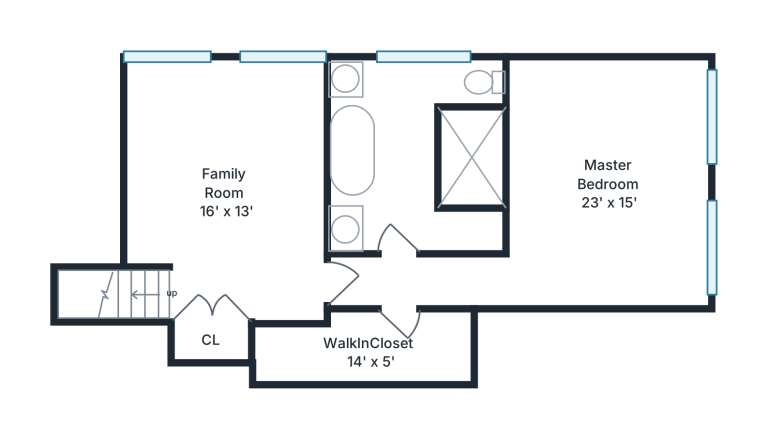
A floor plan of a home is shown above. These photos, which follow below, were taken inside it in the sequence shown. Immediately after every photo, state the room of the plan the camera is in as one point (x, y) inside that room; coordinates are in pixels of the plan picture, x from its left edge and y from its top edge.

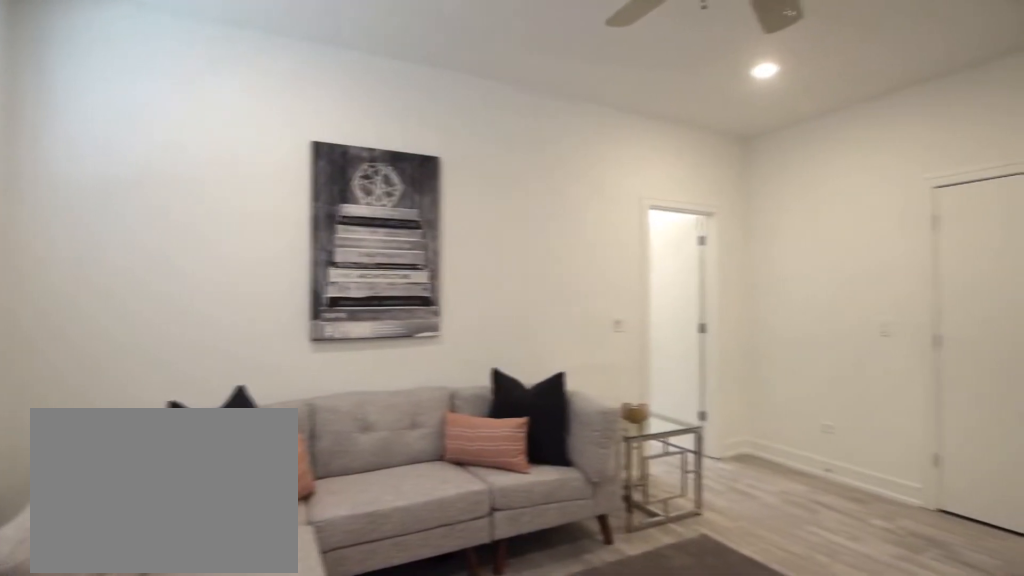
(227, 185)
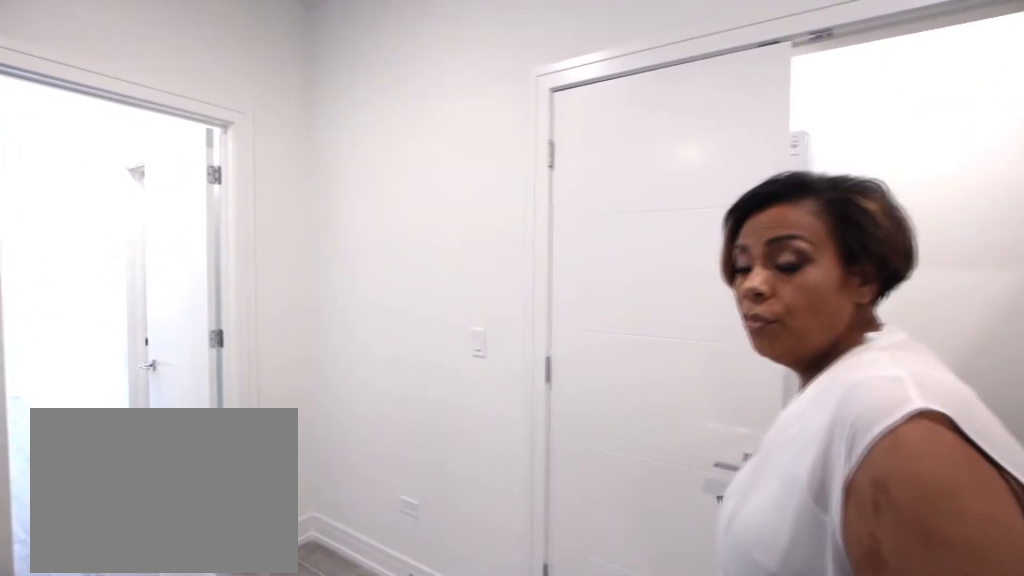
(227, 185)
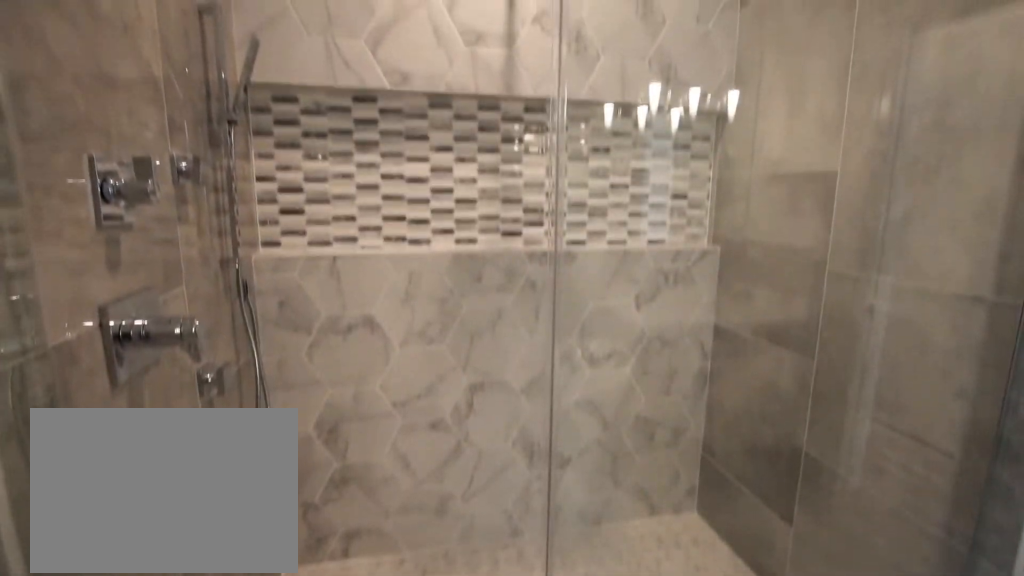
(417, 157)
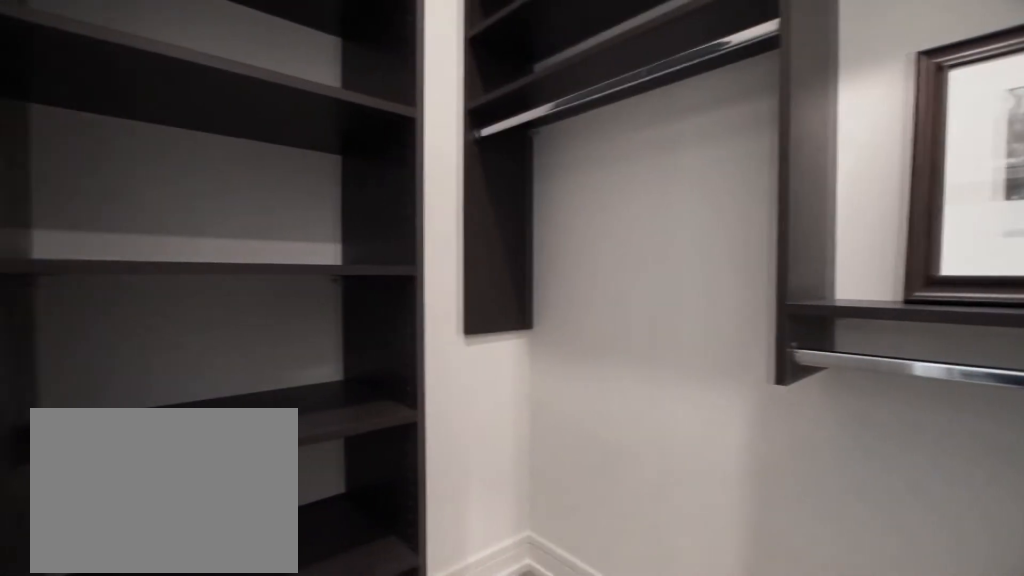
(367, 349)
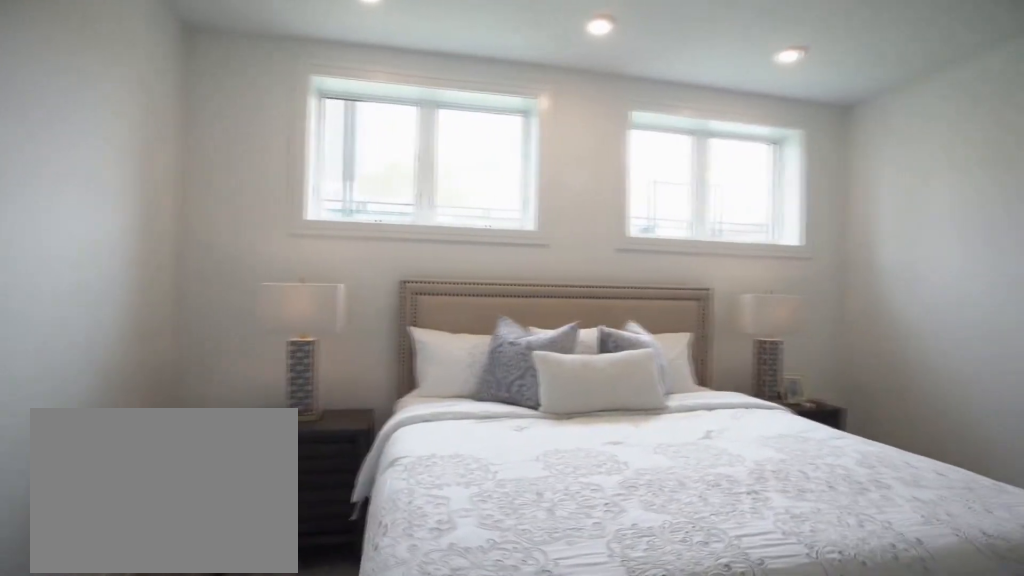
(607, 179)
